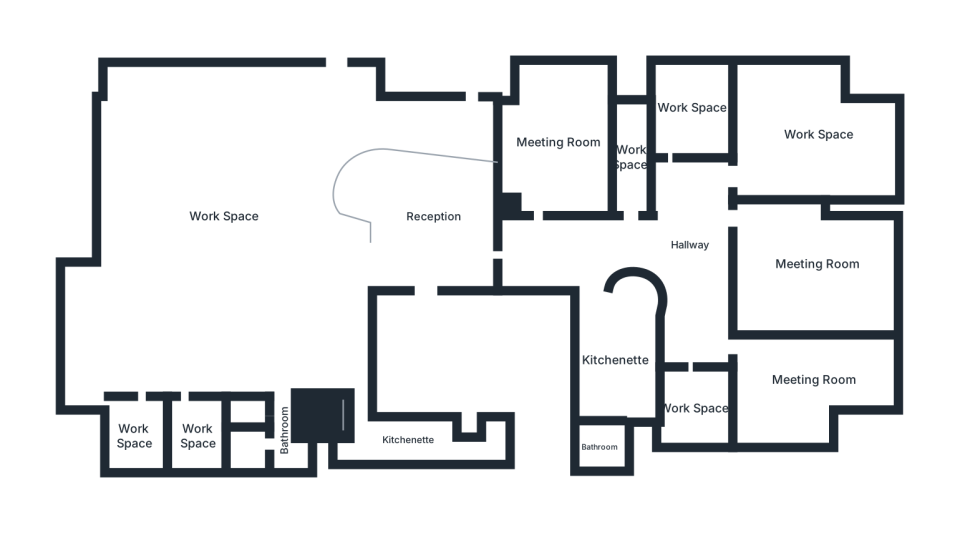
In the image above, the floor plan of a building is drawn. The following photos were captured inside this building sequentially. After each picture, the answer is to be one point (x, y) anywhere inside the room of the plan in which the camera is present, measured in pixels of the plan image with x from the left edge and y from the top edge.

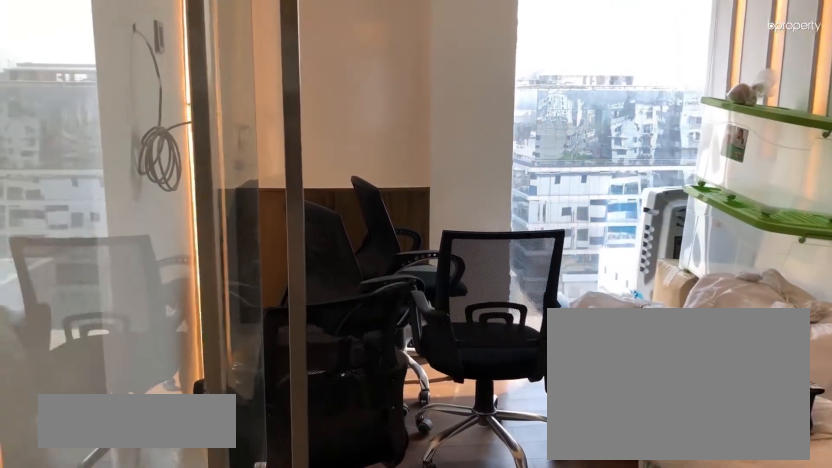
(693, 108)
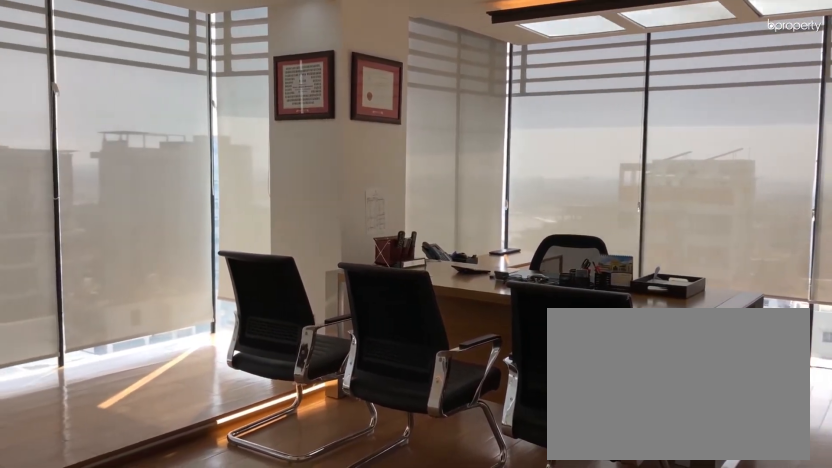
(819, 135)
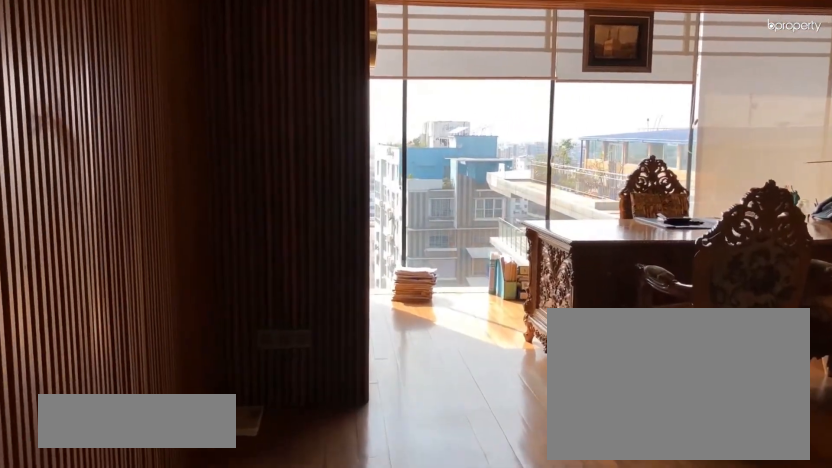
(817, 265)
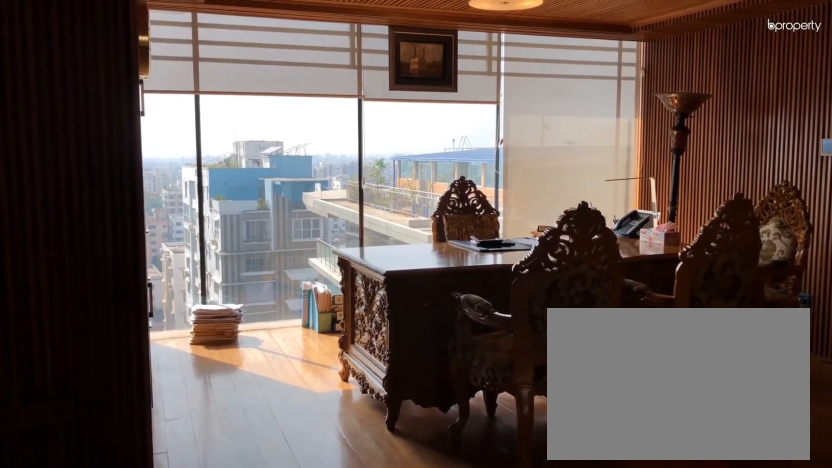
(817, 266)
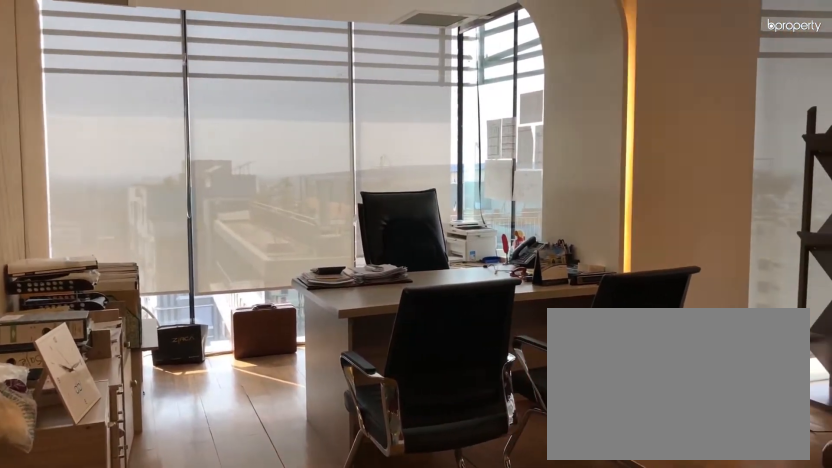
(813, 382)
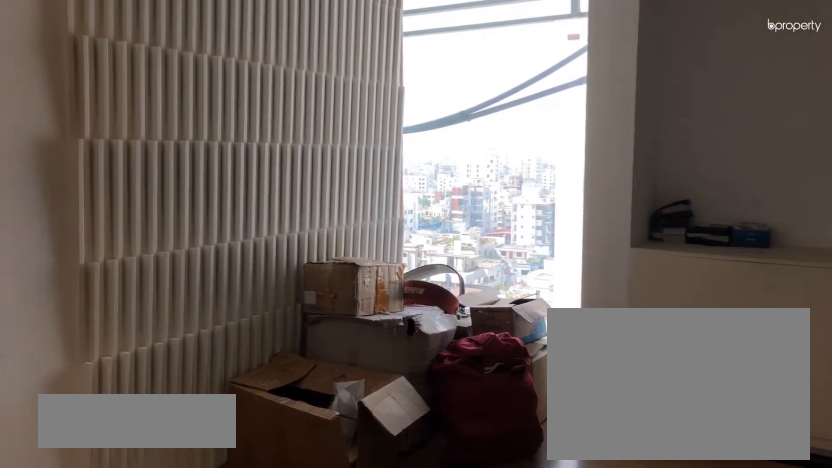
(693, 407)
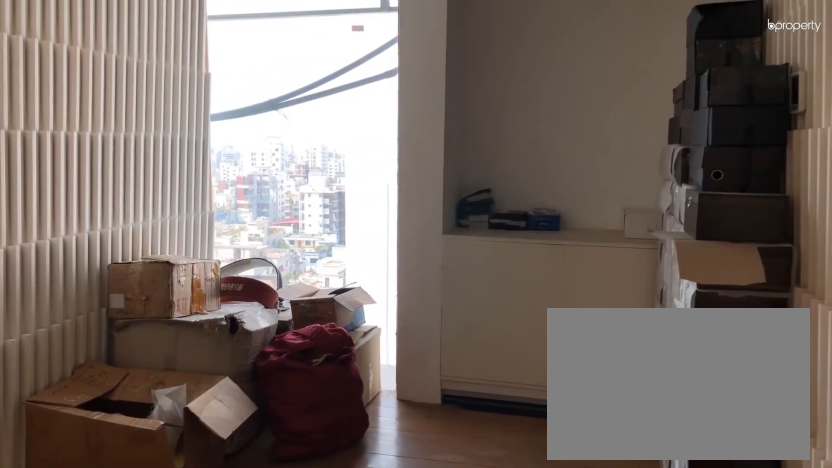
(693, 407)
